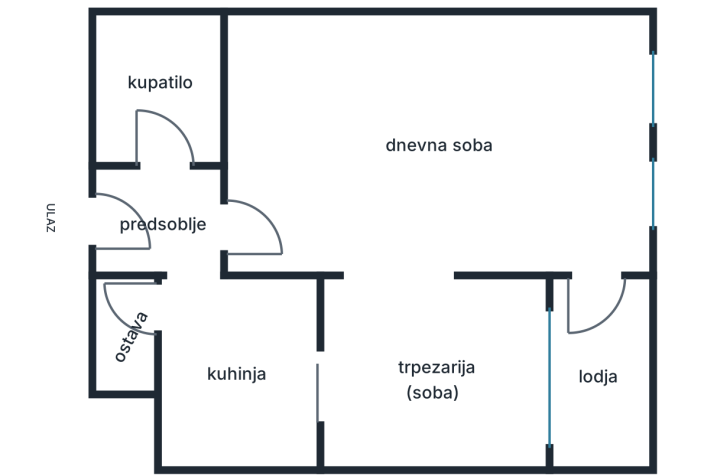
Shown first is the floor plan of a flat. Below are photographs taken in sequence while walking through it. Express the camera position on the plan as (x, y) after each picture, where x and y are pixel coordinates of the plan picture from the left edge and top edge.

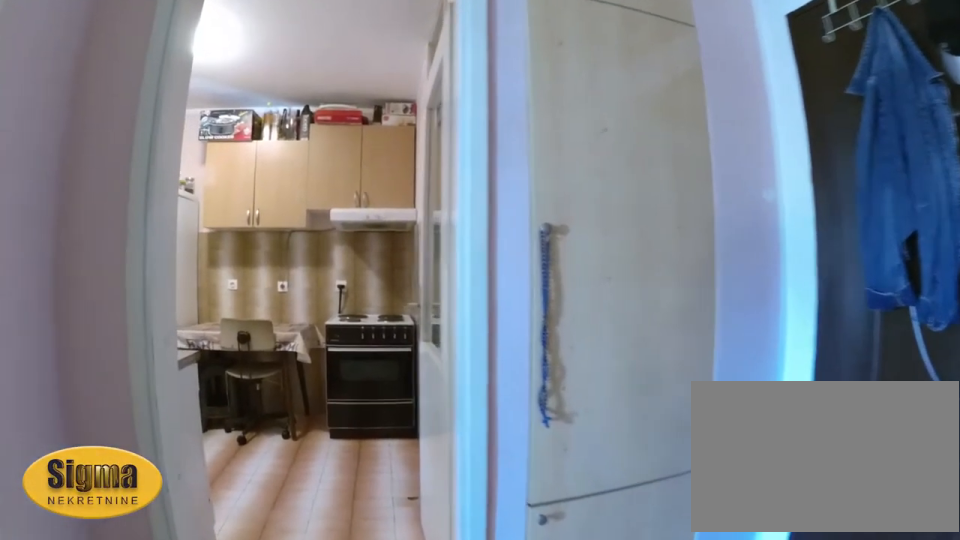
(160, 170)
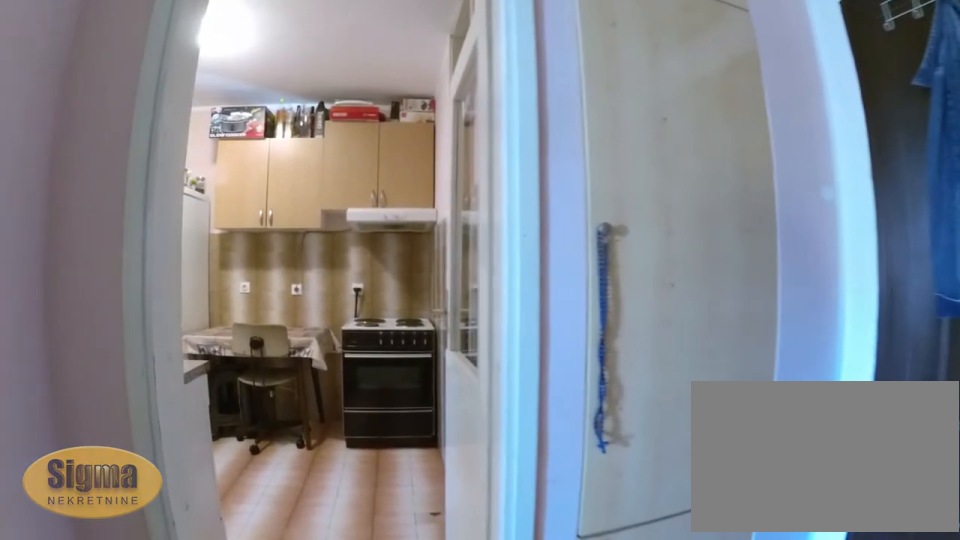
(160, 179)
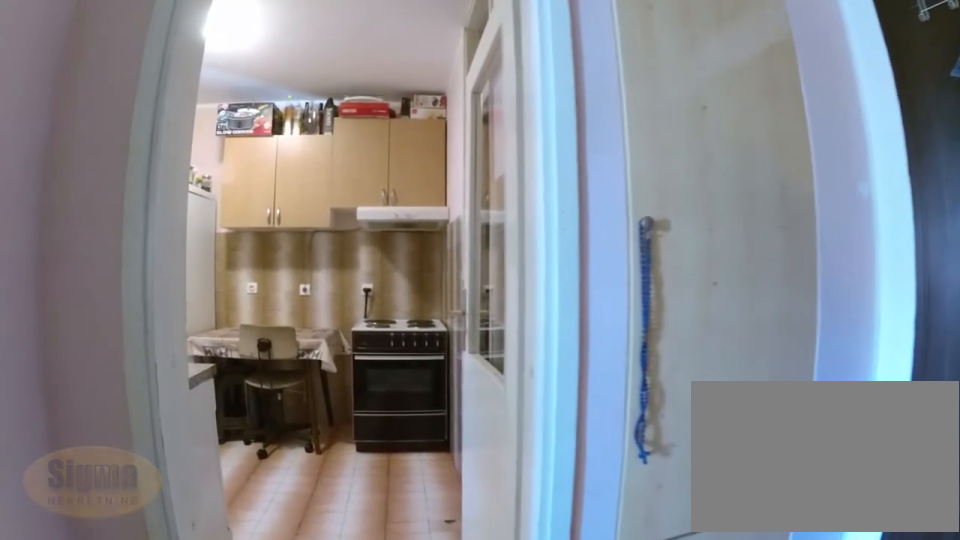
(160, 190)
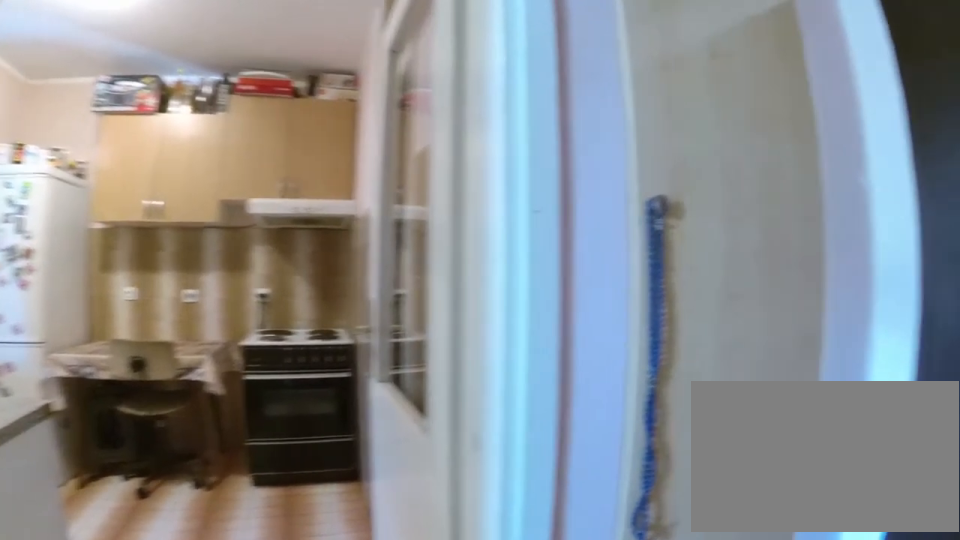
(167, 226)
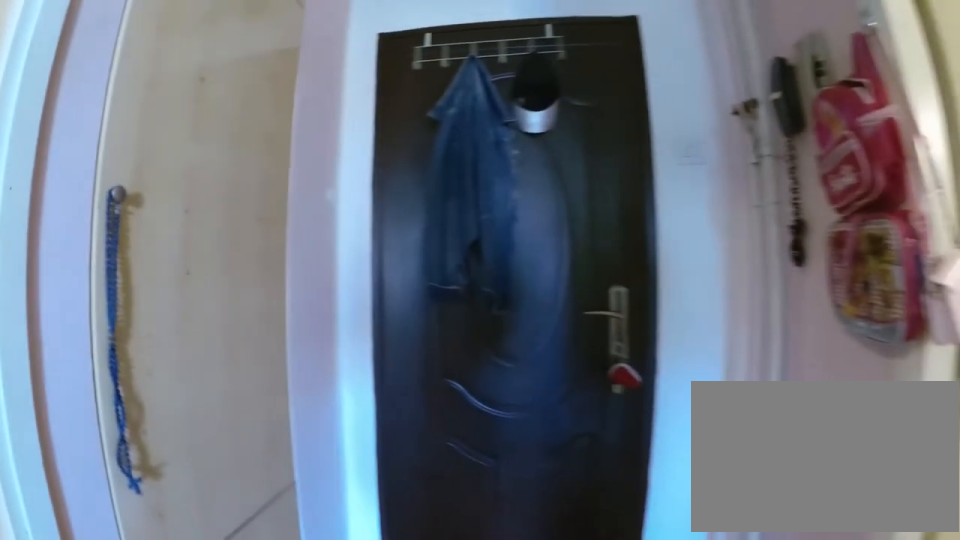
(179, 221)
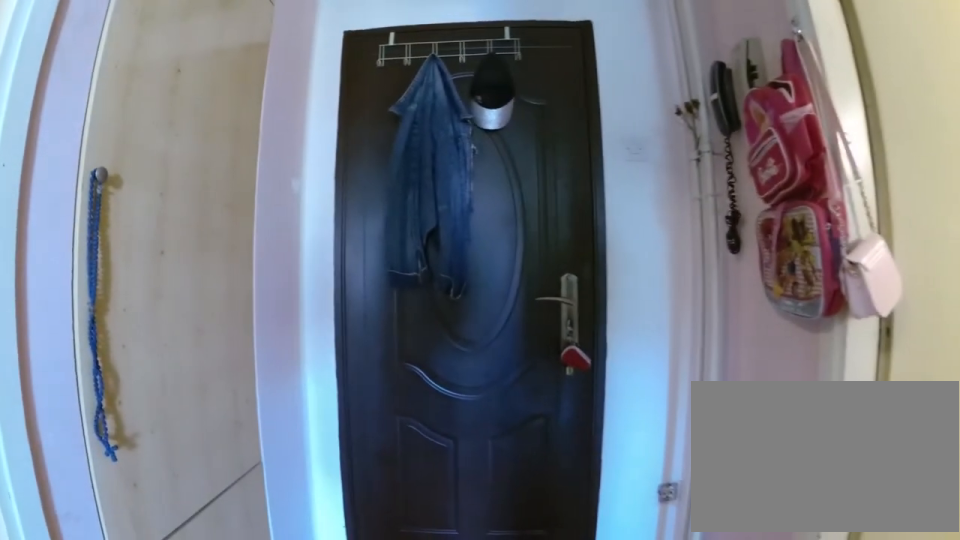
(179, 221)
